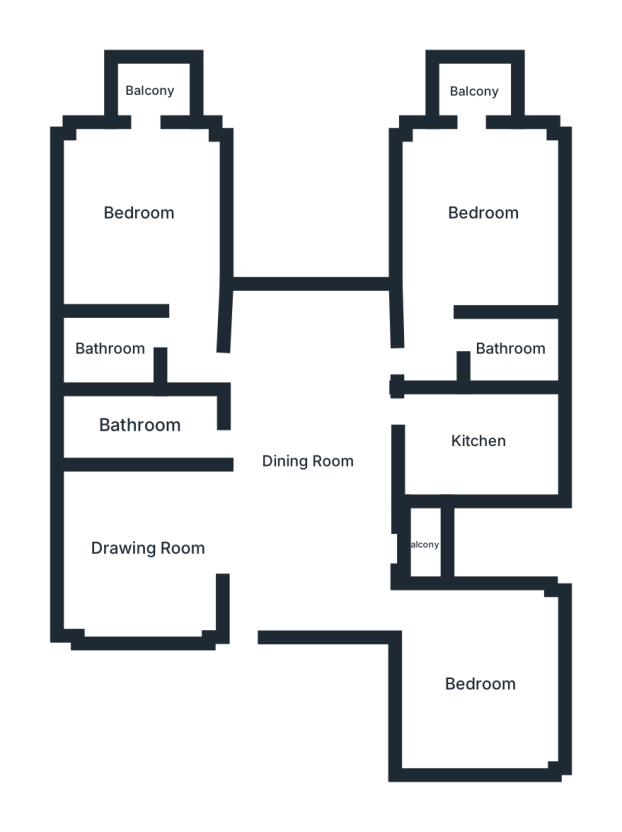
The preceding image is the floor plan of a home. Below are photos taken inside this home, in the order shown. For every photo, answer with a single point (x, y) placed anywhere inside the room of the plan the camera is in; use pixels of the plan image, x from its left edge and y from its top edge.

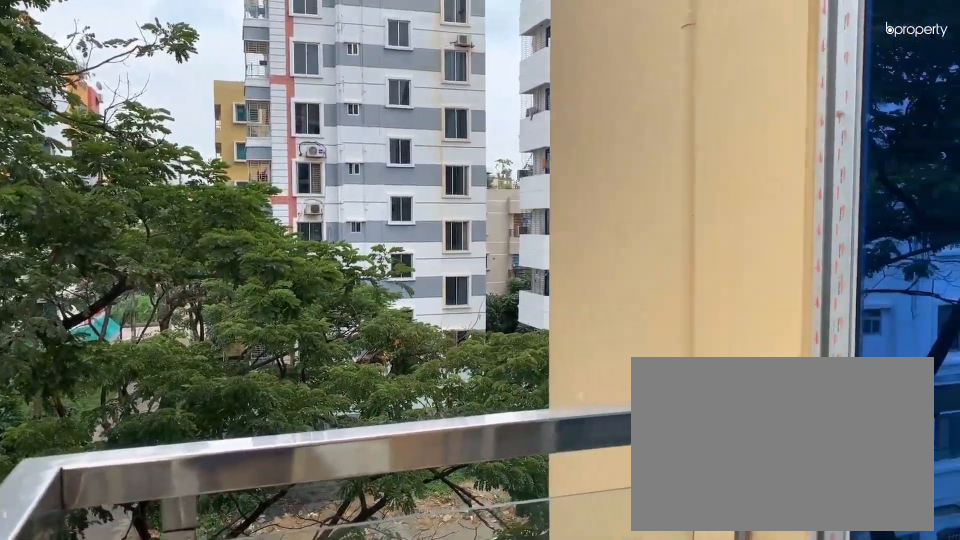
(474, 89)
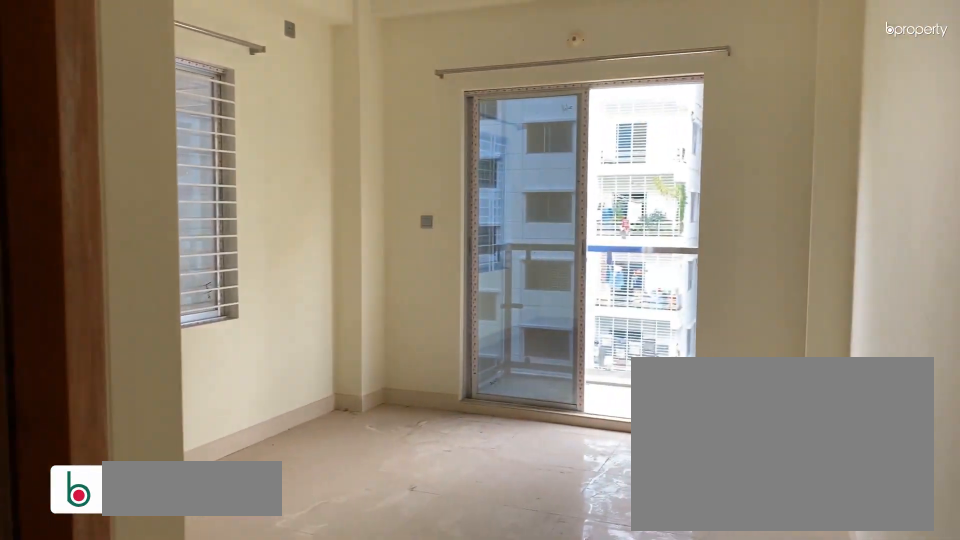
(141, 213)
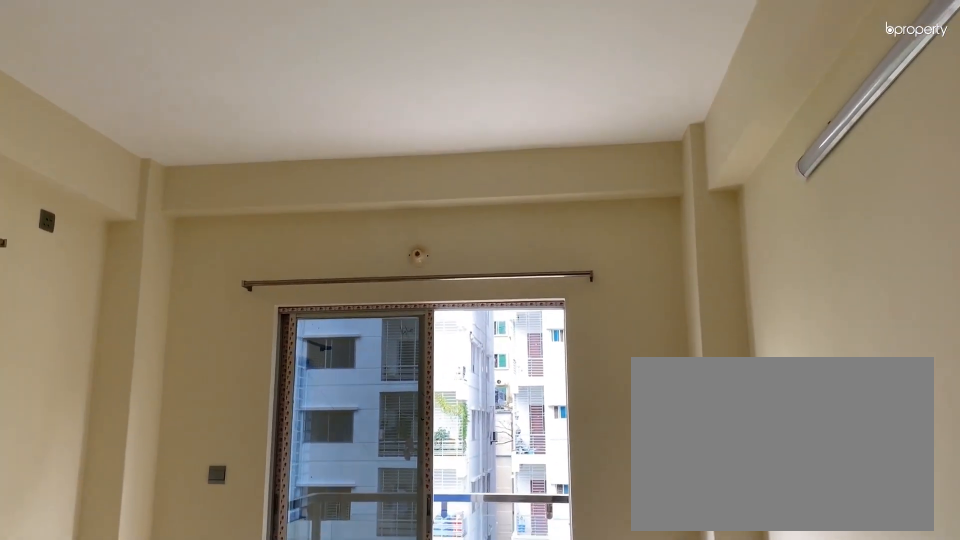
(141, 213)
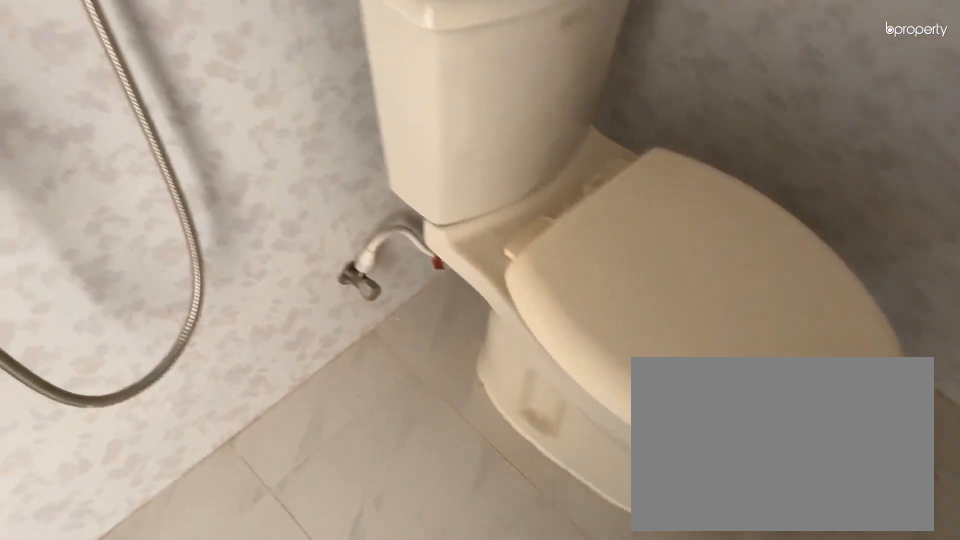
(110, 343)
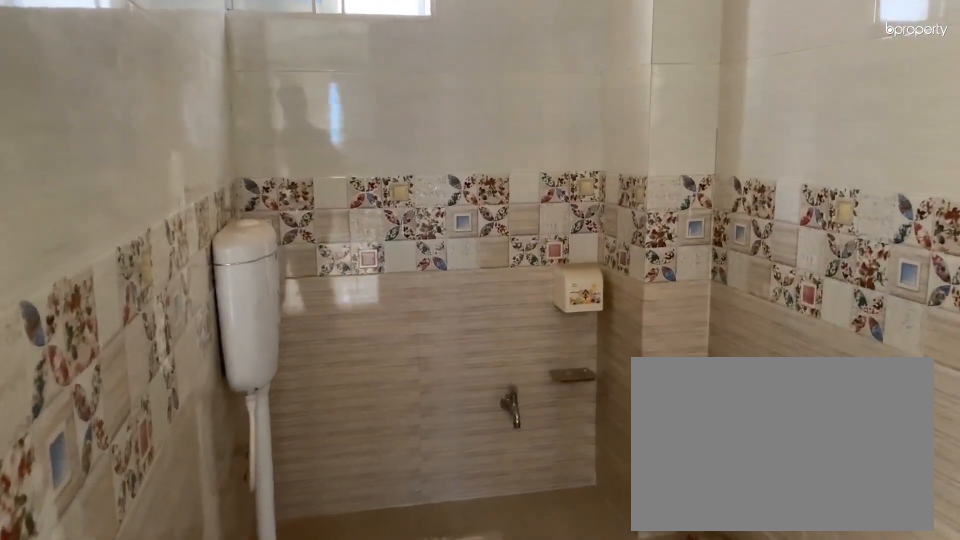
(141, 426)
